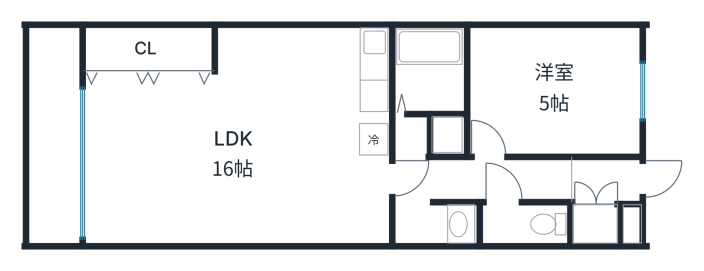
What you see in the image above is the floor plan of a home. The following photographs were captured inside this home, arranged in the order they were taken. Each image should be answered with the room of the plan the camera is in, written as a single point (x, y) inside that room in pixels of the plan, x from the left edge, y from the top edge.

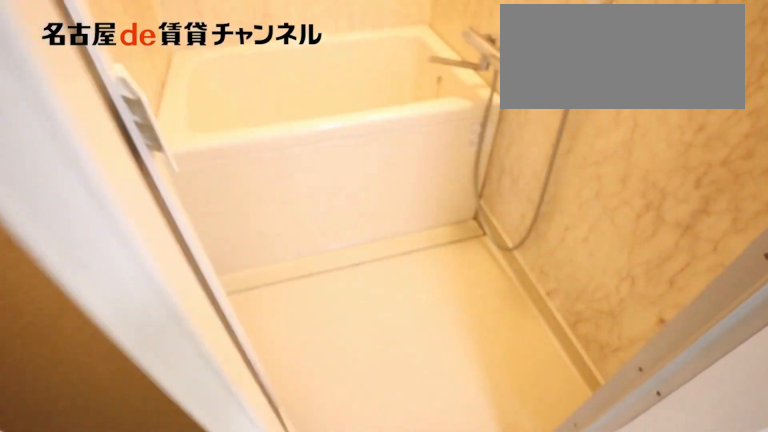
(429, 69)
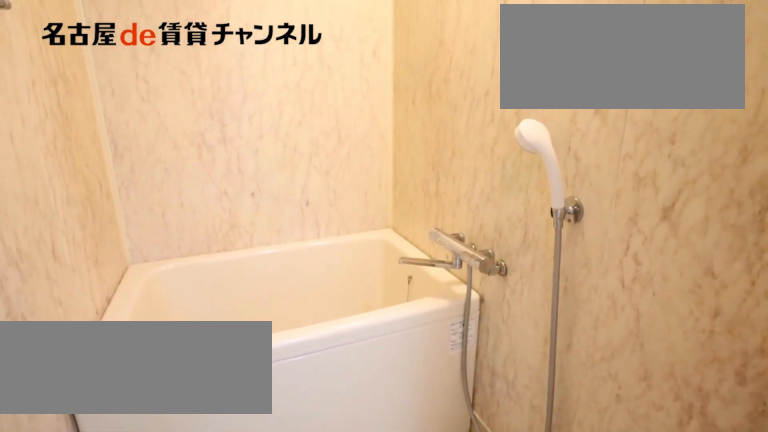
(429, 69)
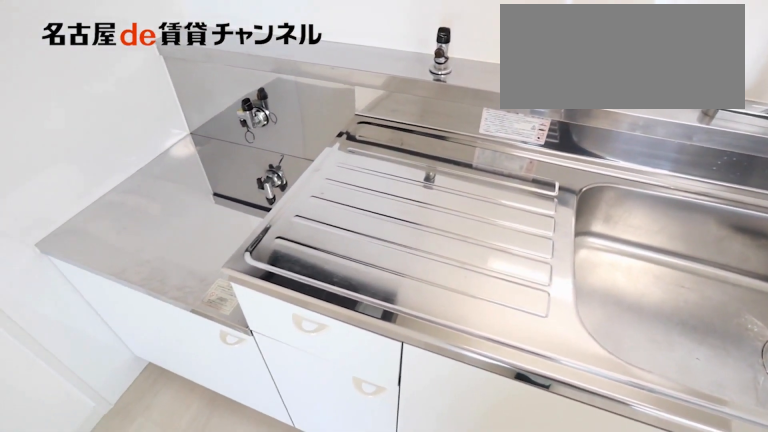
(367, 87)
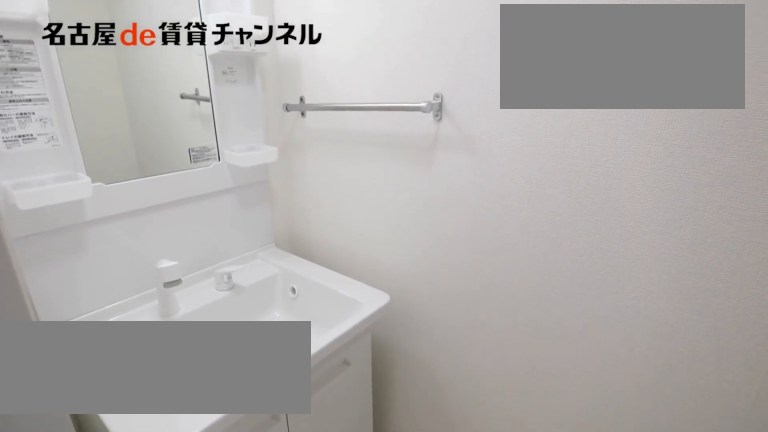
(436, 222)
